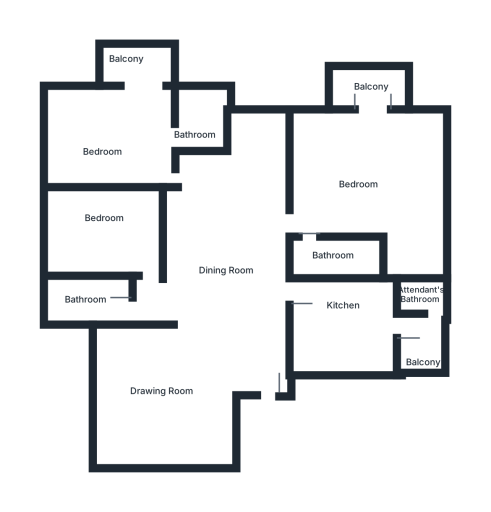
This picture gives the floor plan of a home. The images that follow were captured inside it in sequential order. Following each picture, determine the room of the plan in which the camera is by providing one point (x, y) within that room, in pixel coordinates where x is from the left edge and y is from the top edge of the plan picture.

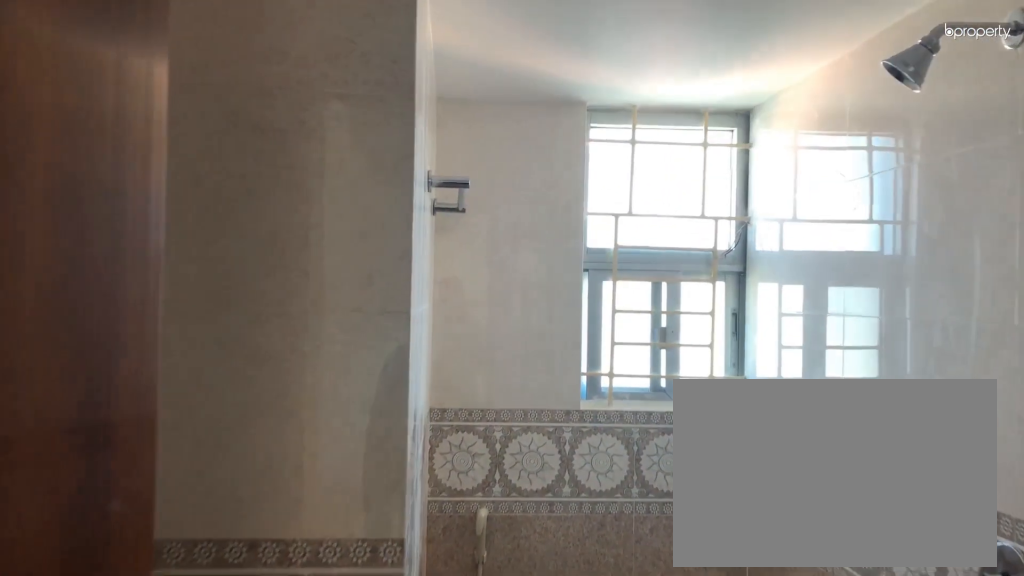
(108, 298)
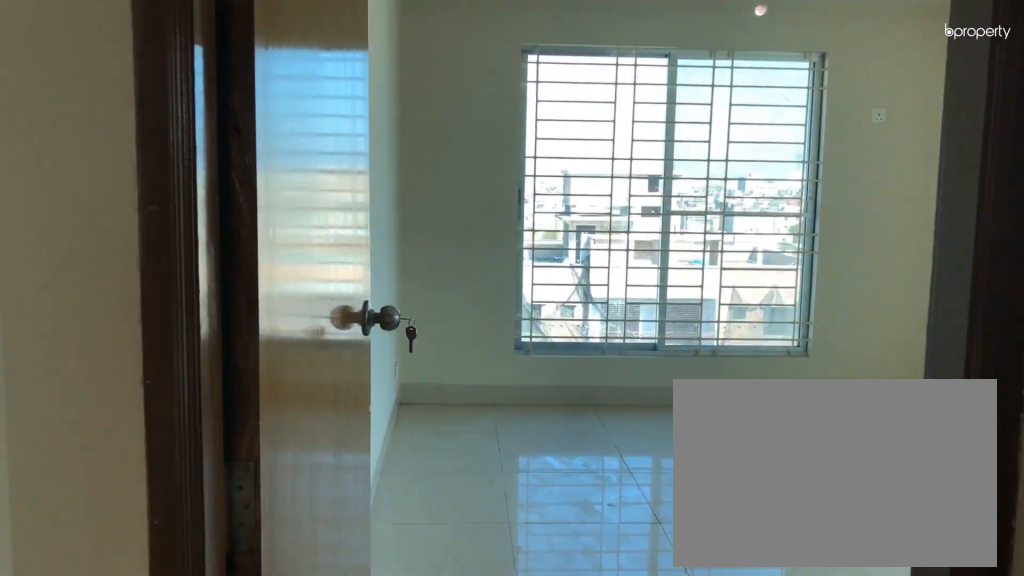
(206, 184)
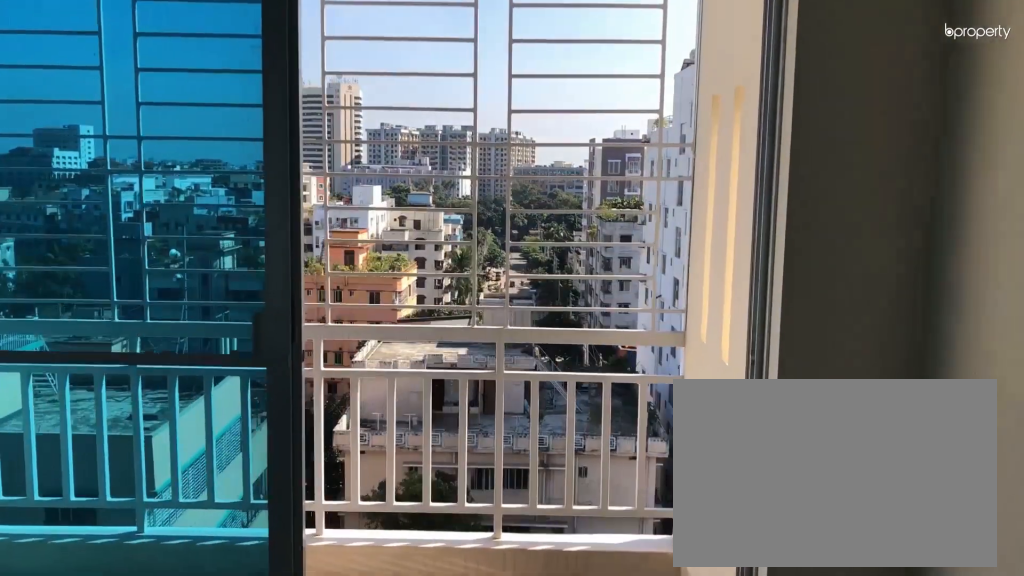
(117, 135)
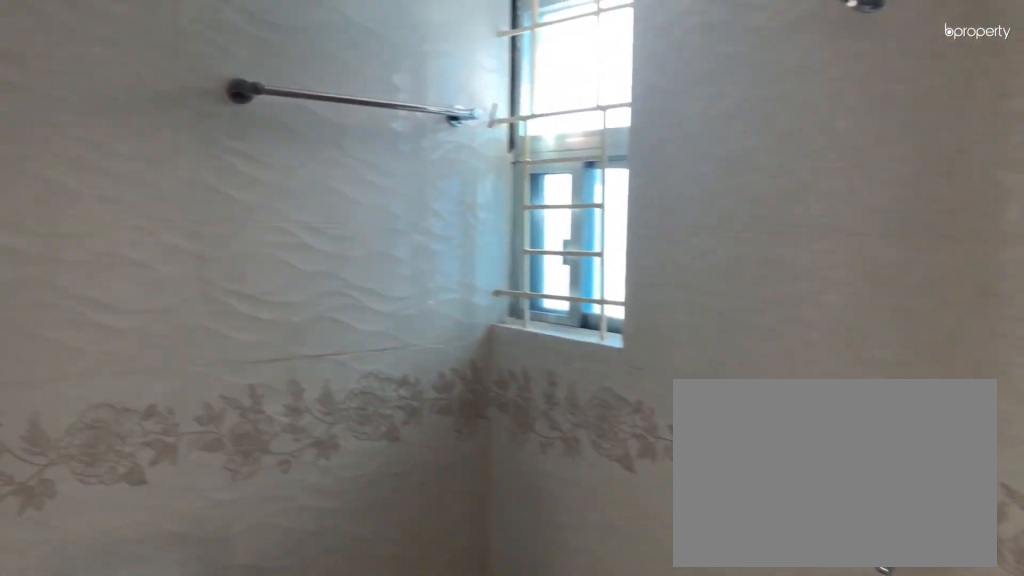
(202, 125)
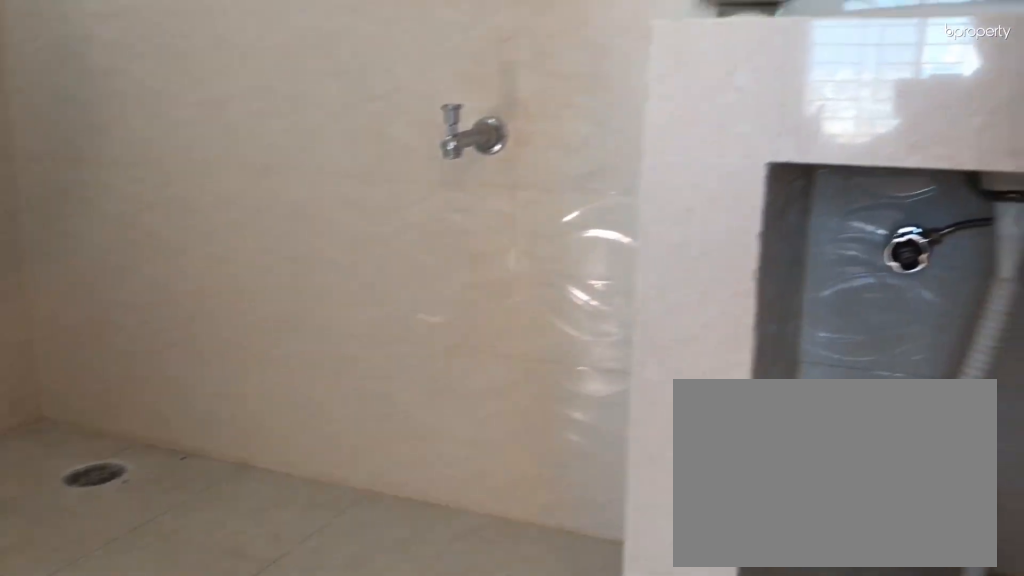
(202, 125)
